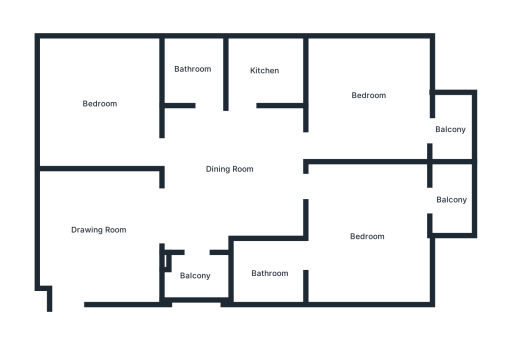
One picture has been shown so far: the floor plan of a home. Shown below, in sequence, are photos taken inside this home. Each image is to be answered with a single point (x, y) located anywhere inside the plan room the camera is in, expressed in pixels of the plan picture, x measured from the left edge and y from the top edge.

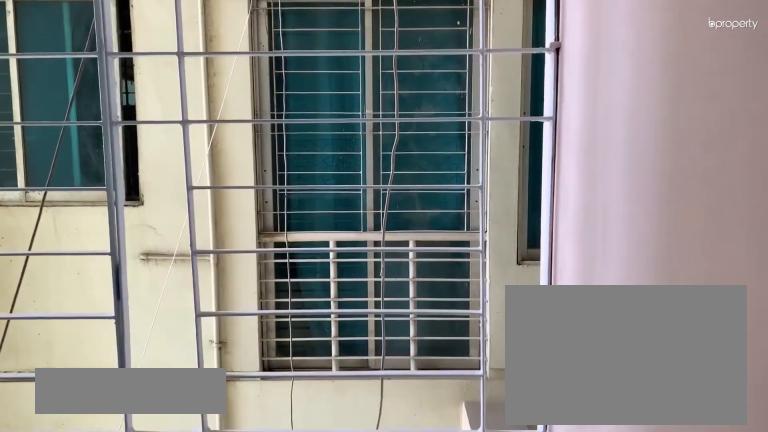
(196, 280)
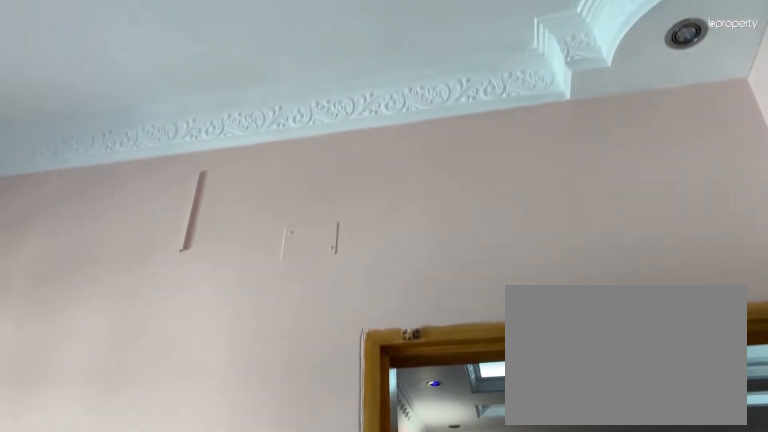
(102, 102)
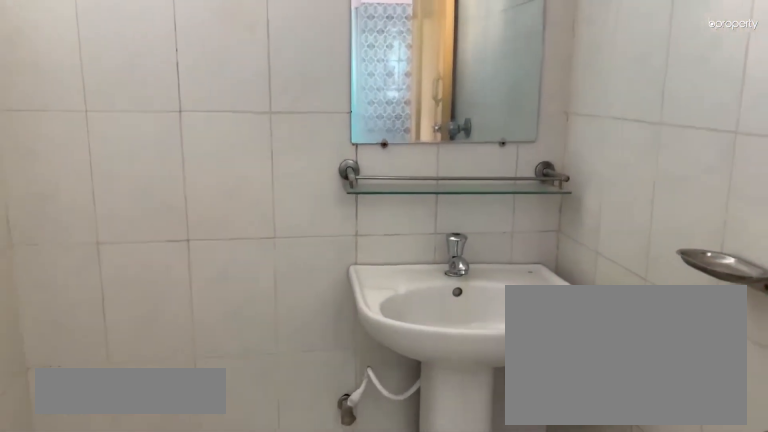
(191, 70)
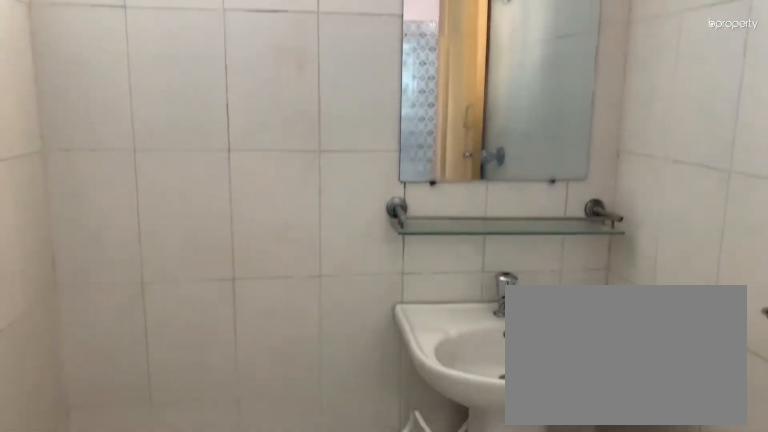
(191, 70)
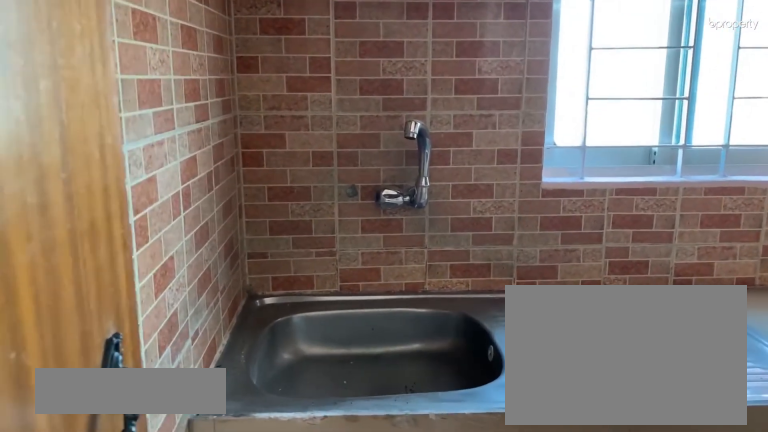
(262, 70)
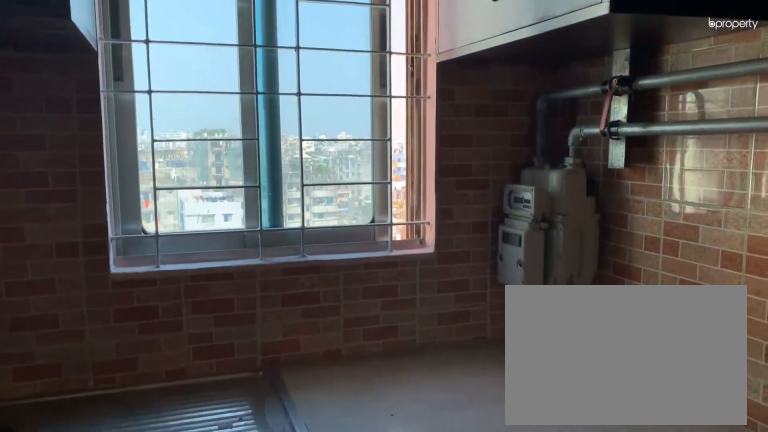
(262, 70)
